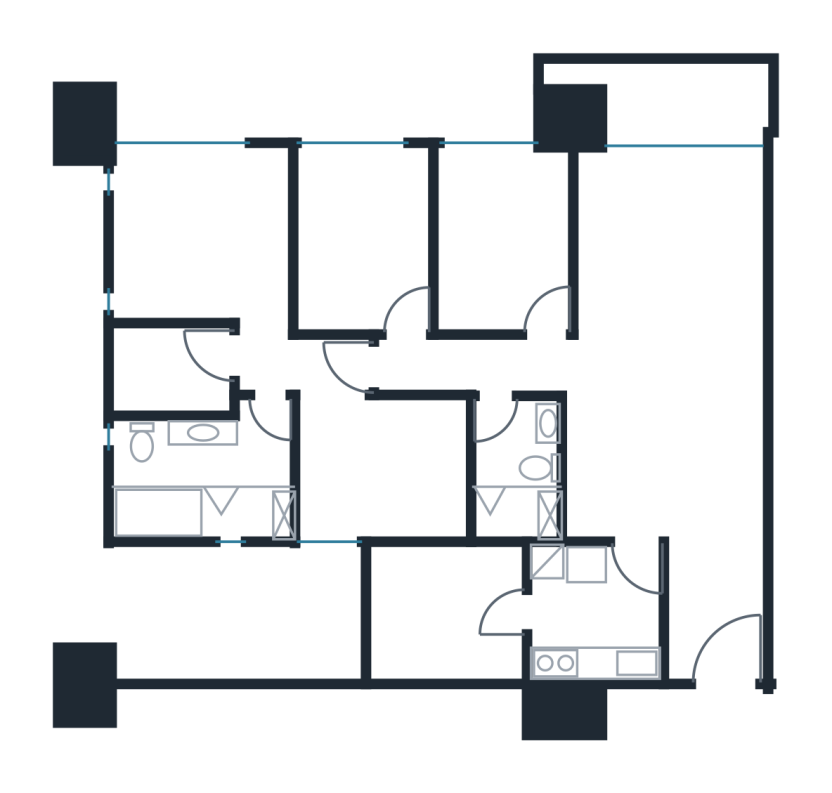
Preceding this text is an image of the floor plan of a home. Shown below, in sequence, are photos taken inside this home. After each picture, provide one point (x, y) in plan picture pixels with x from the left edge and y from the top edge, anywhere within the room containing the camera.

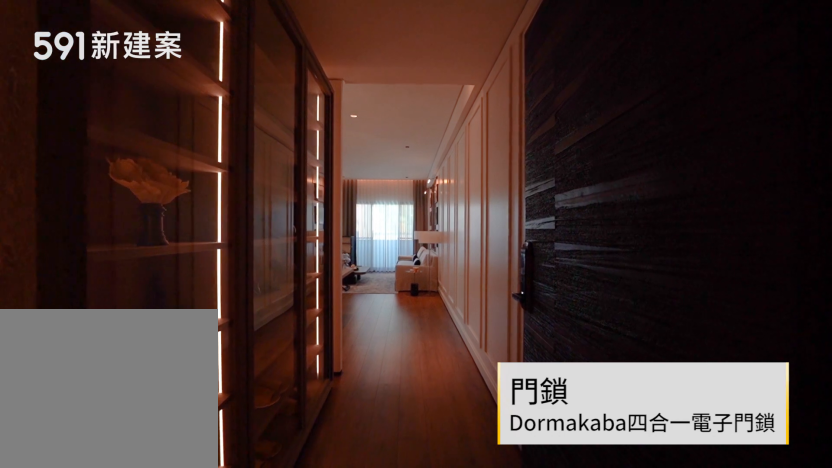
(715, 608)
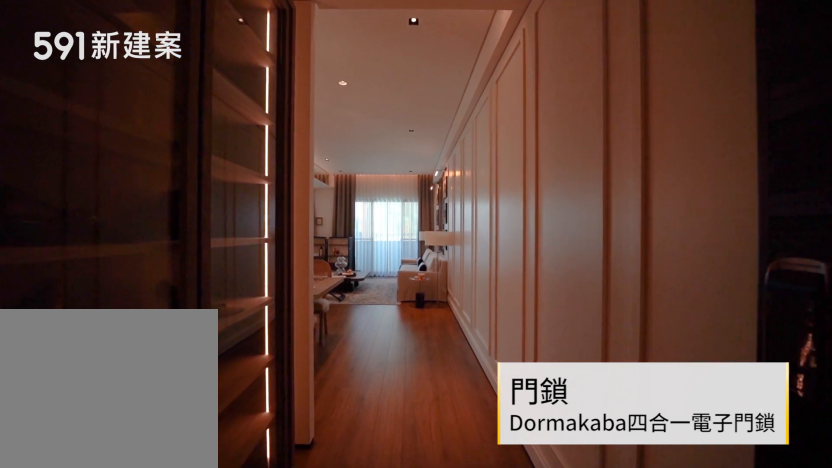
(715, 608)
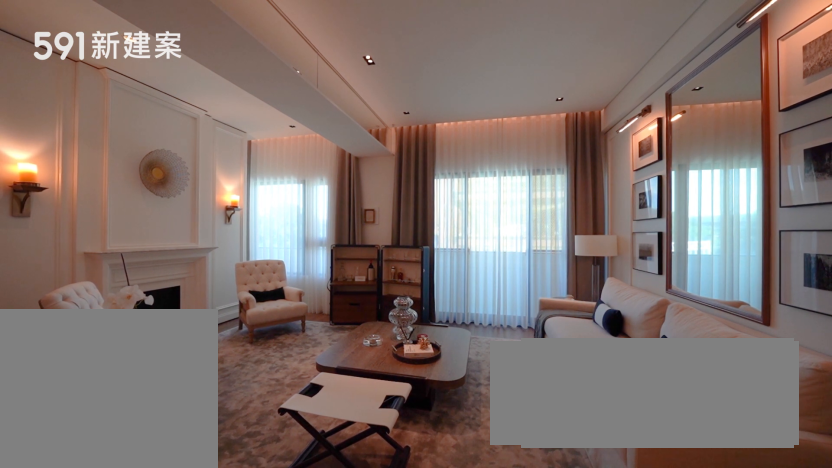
(596, 240)
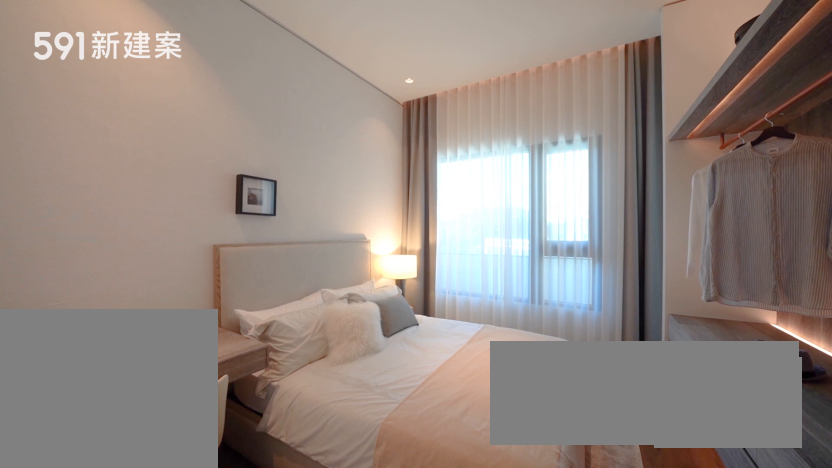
(357, 233)
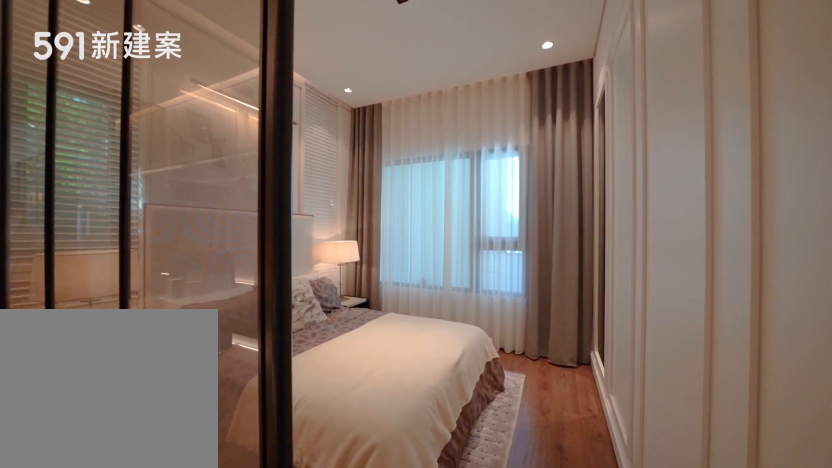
(198, 276)
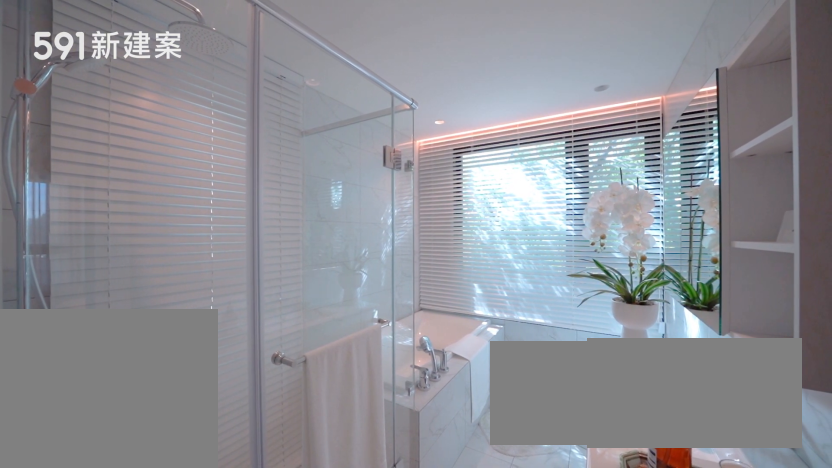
(194, 474)
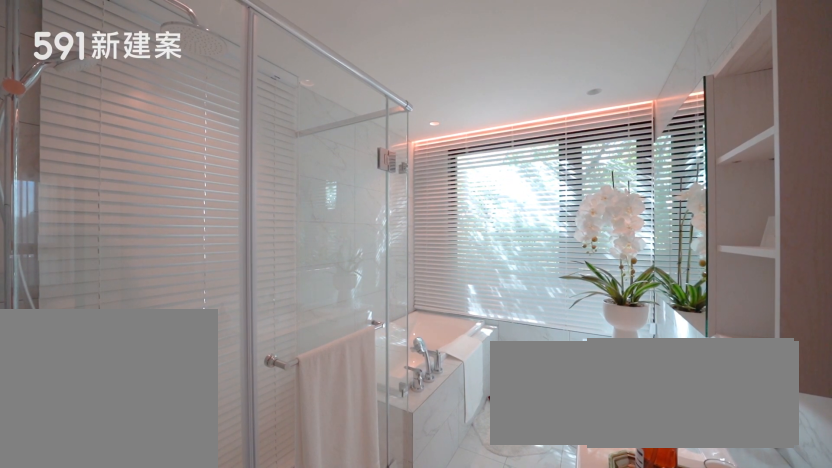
(194, 474)
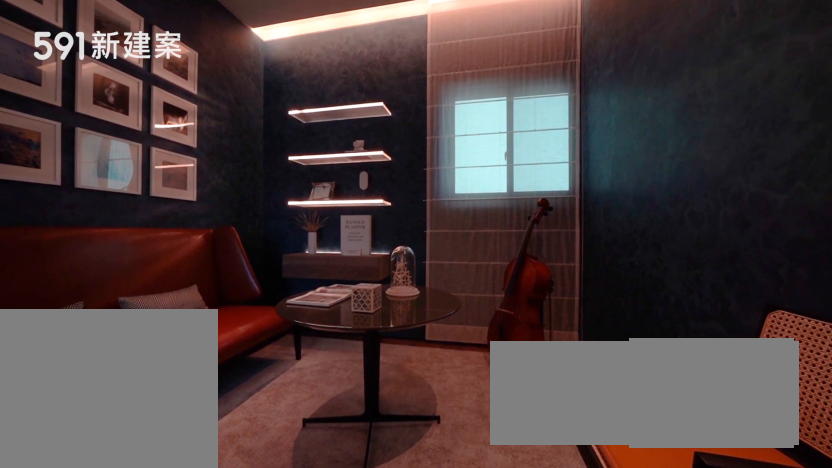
(389, 471)
